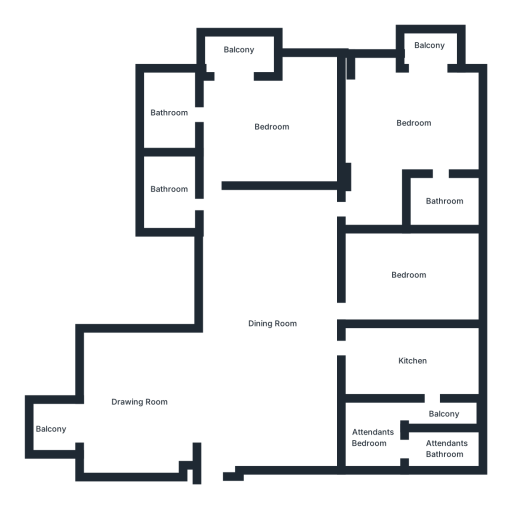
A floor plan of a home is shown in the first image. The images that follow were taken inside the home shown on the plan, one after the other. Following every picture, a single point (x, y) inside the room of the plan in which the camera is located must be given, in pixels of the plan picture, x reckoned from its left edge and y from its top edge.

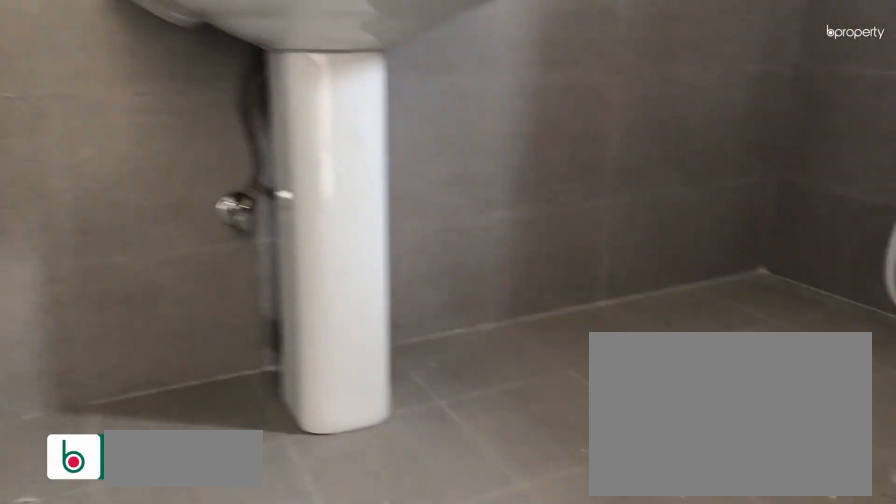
(165, 113)
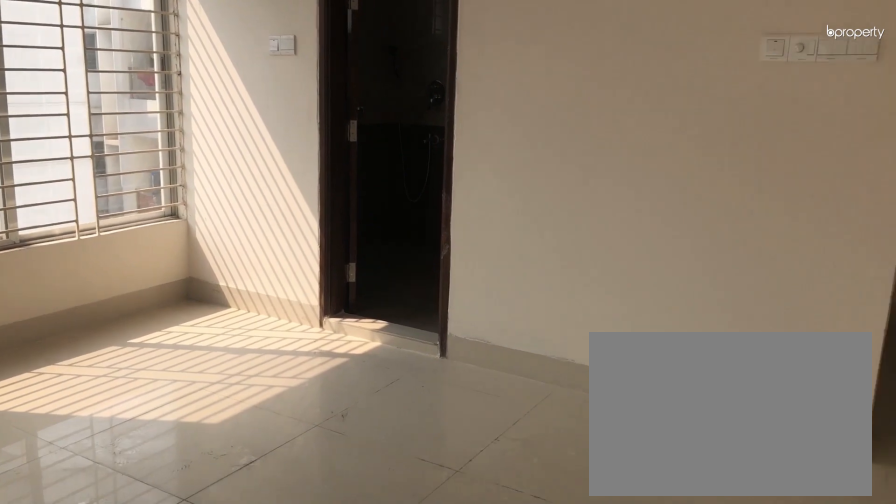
(413, 123)
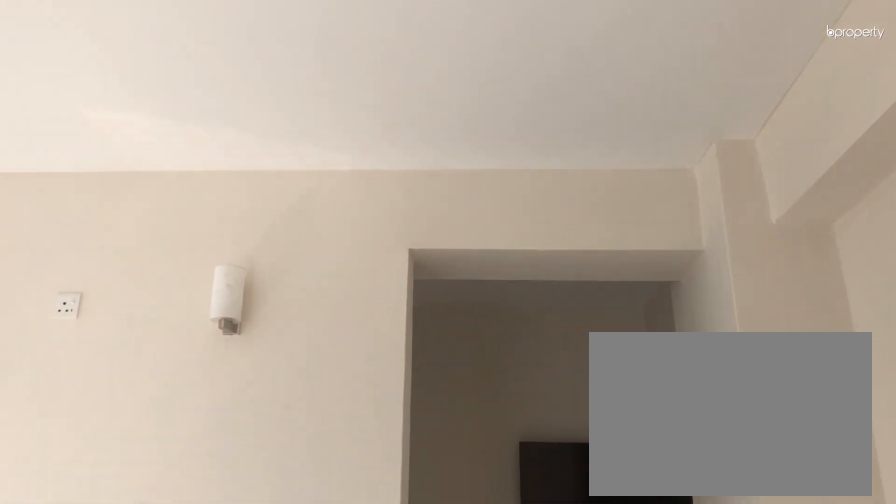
(413, 123)
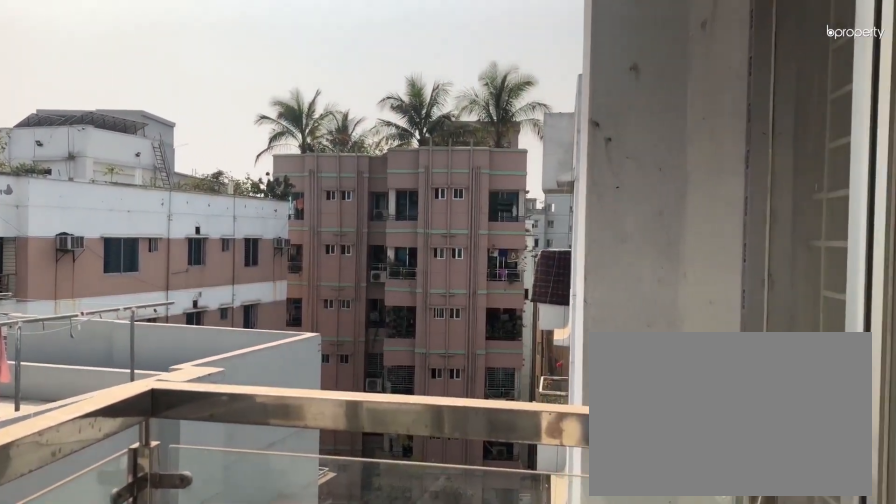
(429, 45)
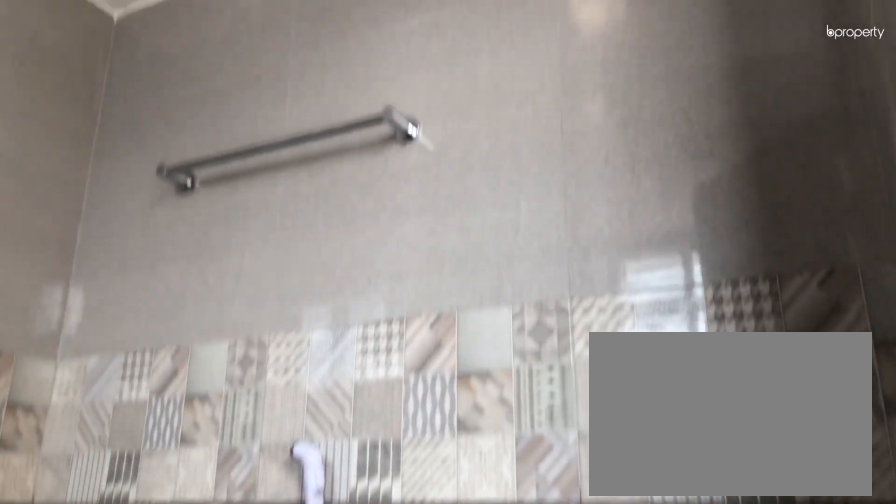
(444, 202)
